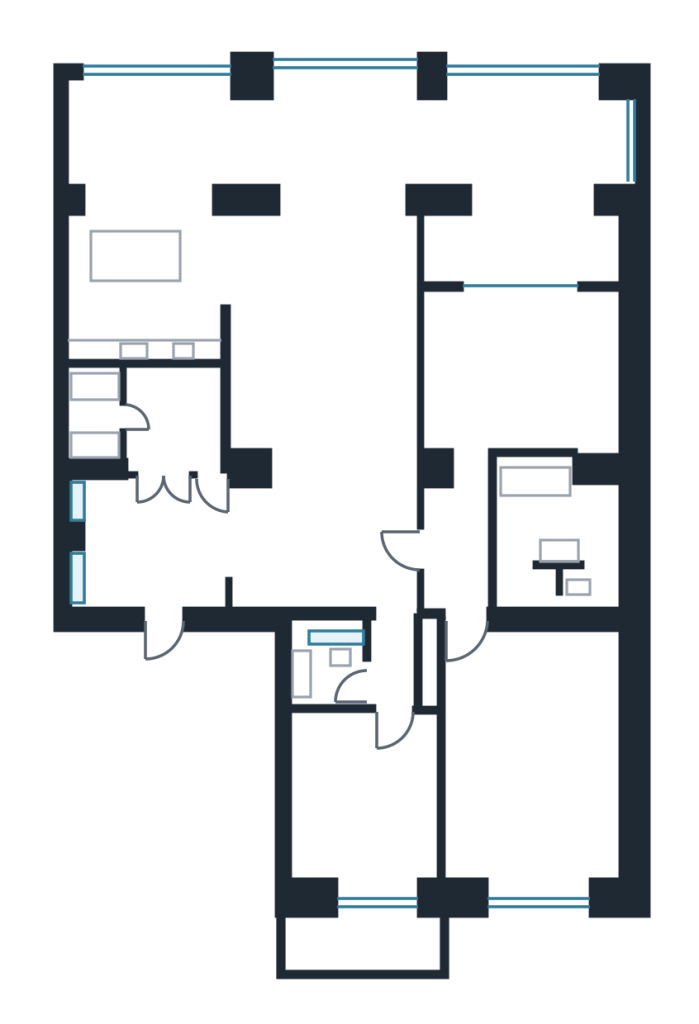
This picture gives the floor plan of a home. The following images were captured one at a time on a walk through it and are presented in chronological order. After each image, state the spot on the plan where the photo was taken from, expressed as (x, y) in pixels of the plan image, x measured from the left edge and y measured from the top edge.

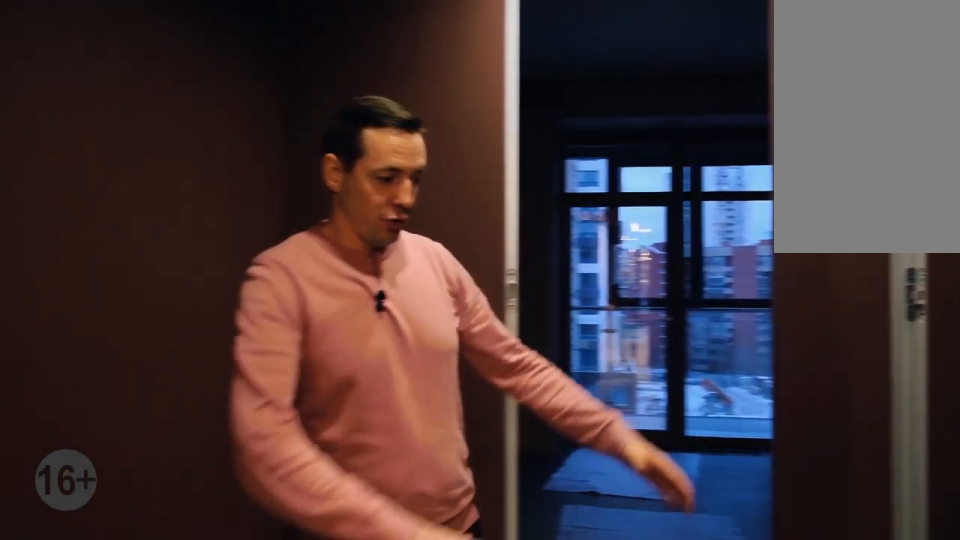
(368, 681)
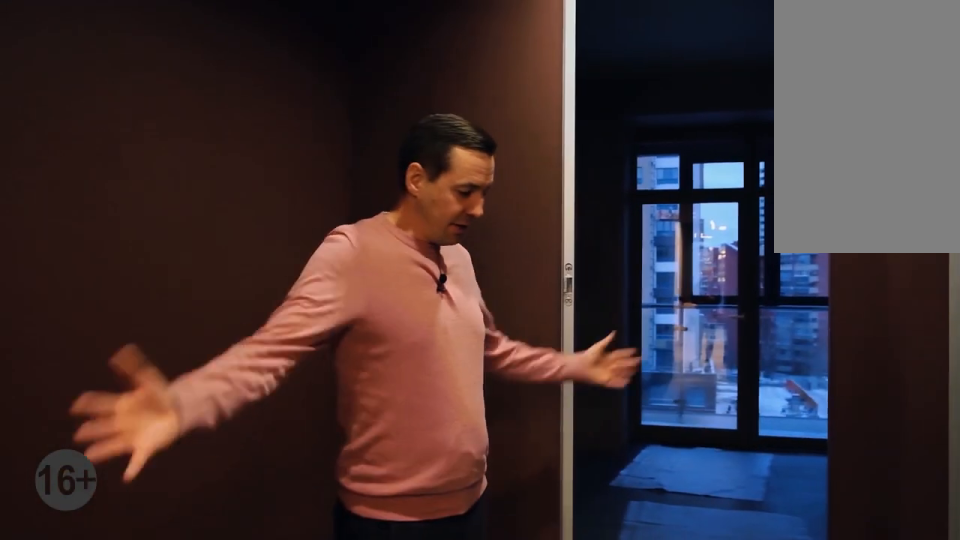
(379, 681)
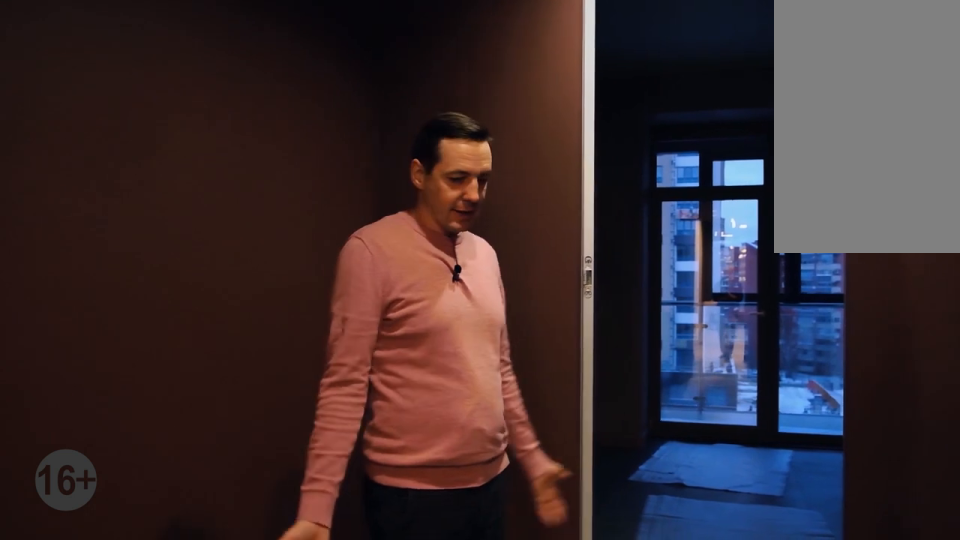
(385, 680)
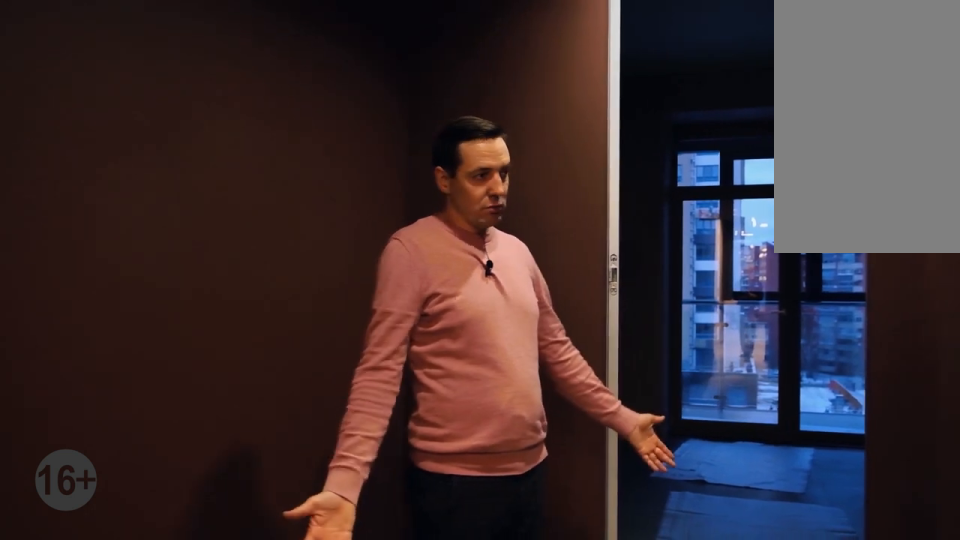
(389, 681)
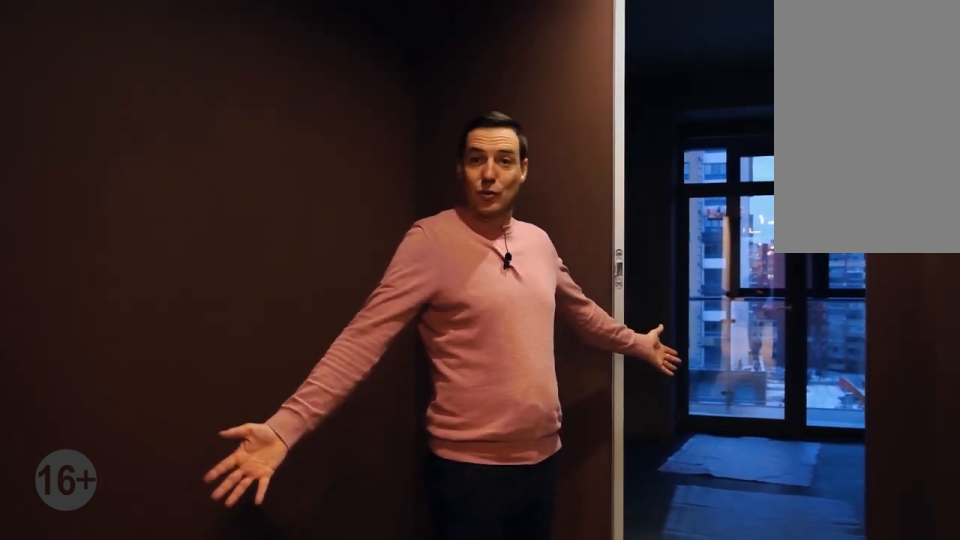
(389, 681)
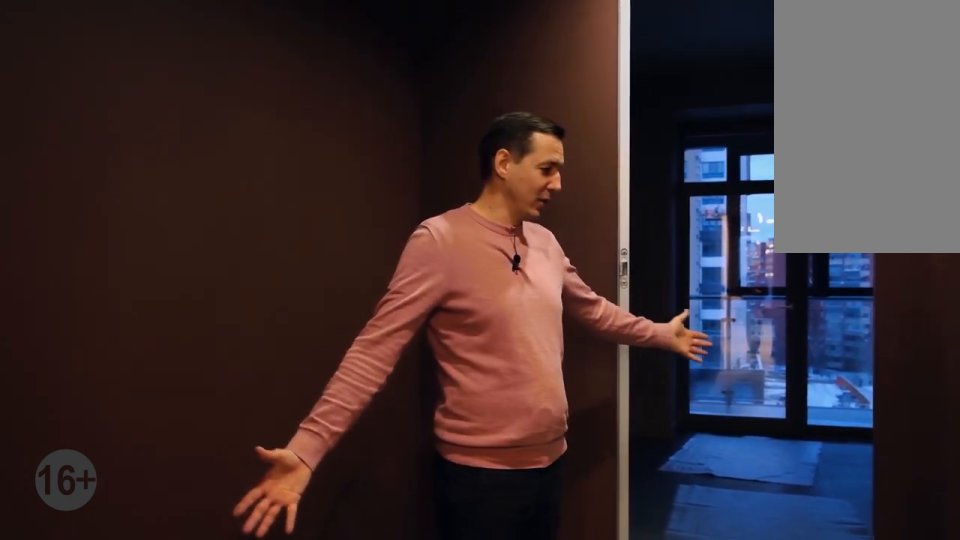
(389, 681)
